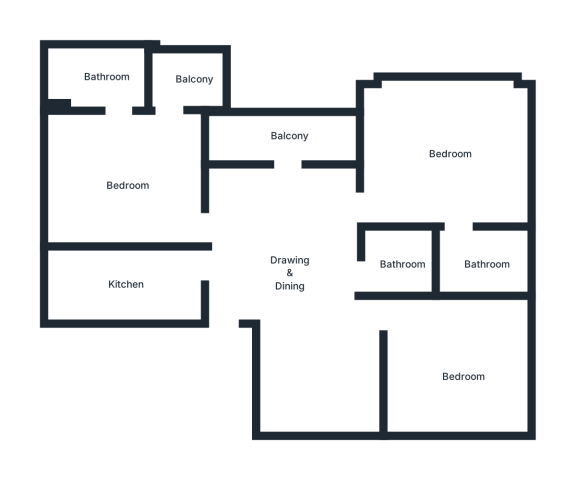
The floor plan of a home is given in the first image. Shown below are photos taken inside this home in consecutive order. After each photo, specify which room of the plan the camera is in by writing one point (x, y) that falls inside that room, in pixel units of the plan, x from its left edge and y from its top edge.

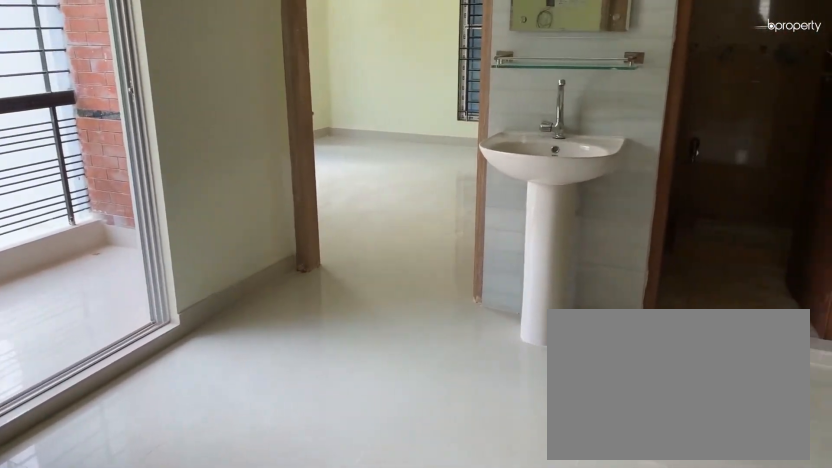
(290, 281)
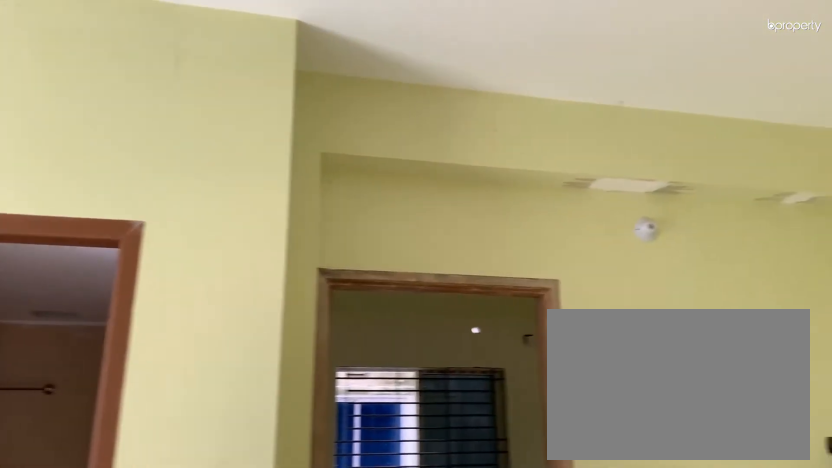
(318, 380)
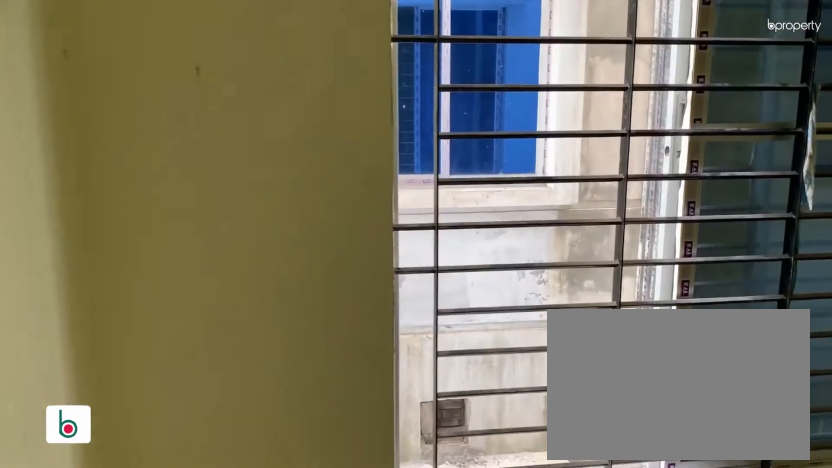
(461, 374)
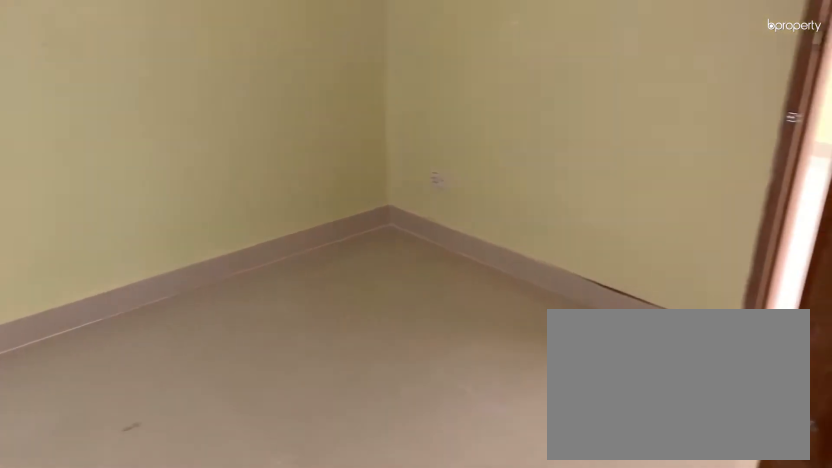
(461, 374)
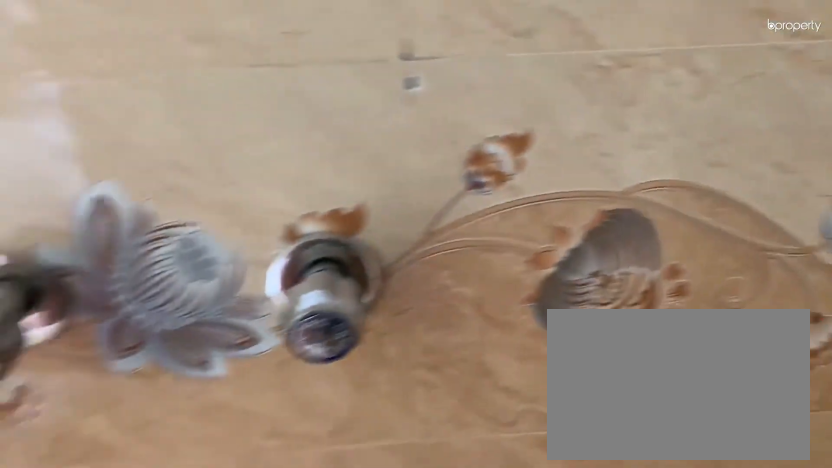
(403, 263)
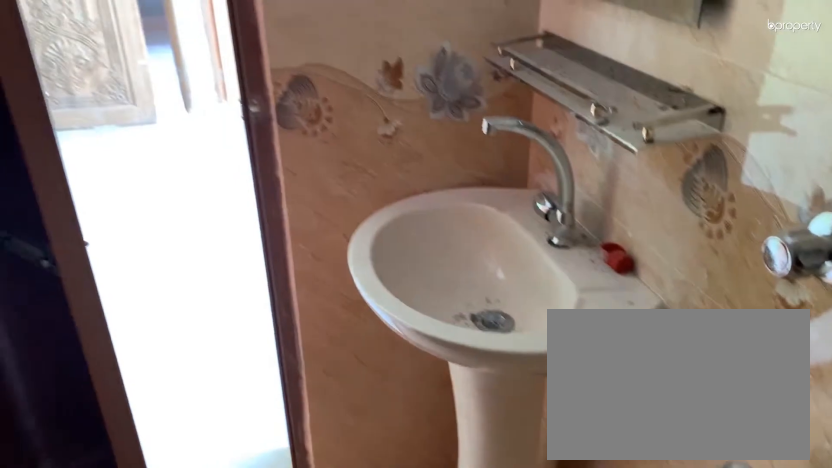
(403, 263)
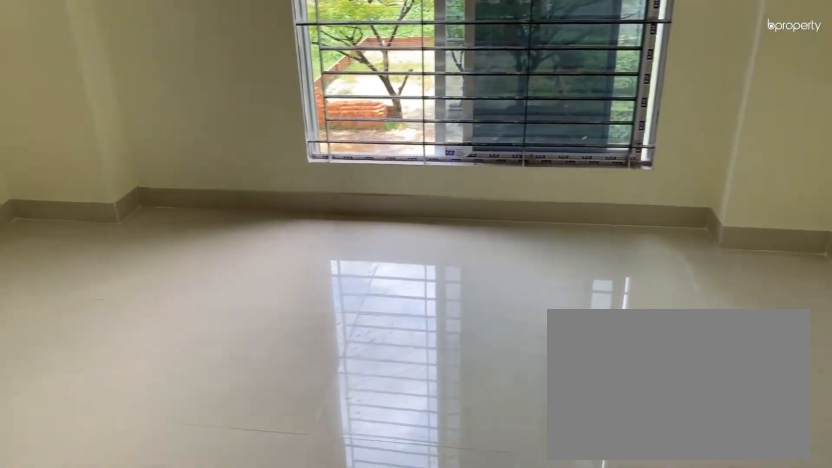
(446, 157)
